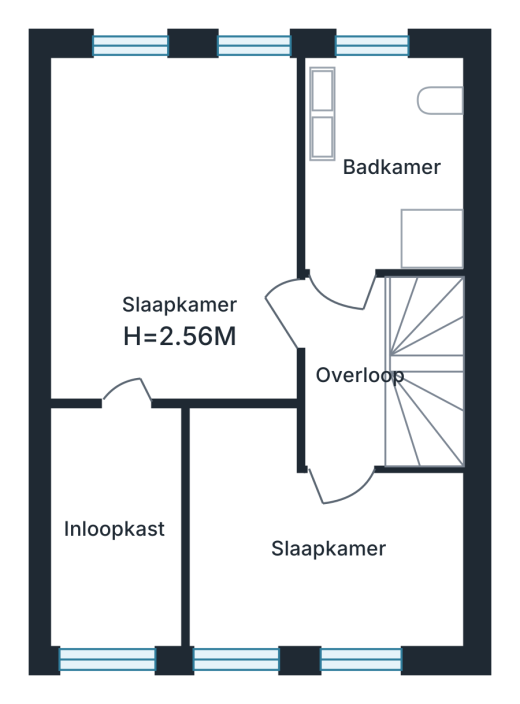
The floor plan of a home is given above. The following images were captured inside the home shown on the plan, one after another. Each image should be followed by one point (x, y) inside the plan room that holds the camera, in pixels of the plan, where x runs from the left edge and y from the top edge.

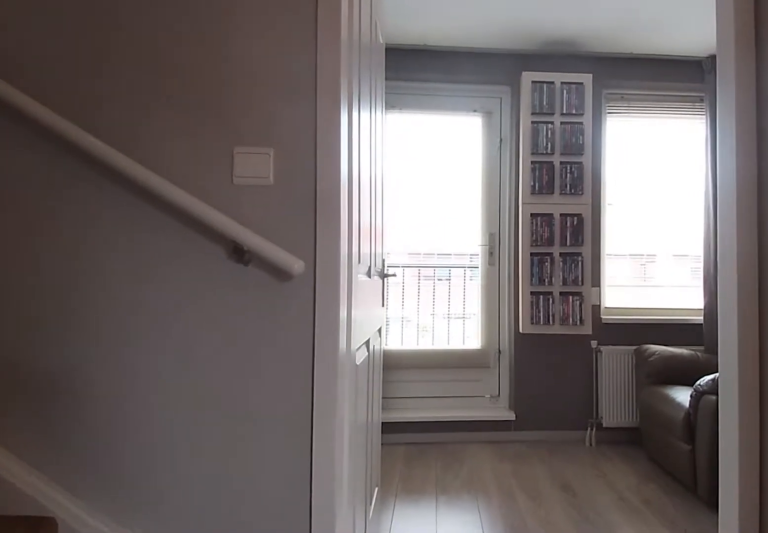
(344, 375)
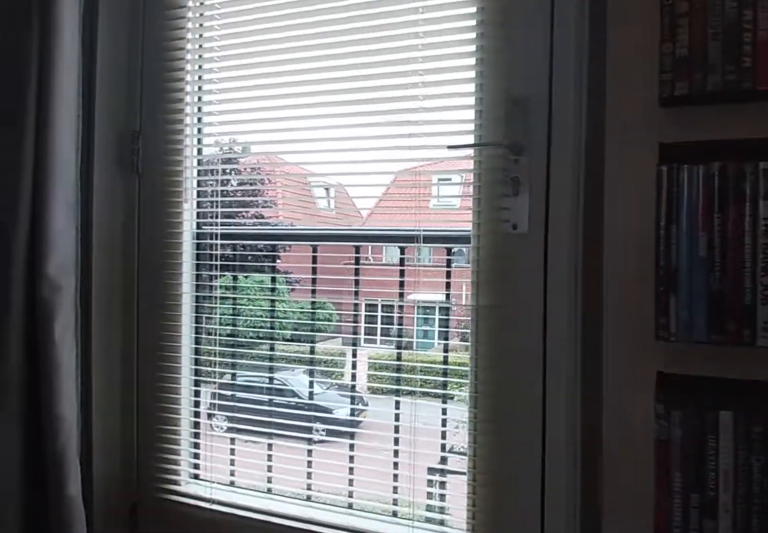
(338, 625)
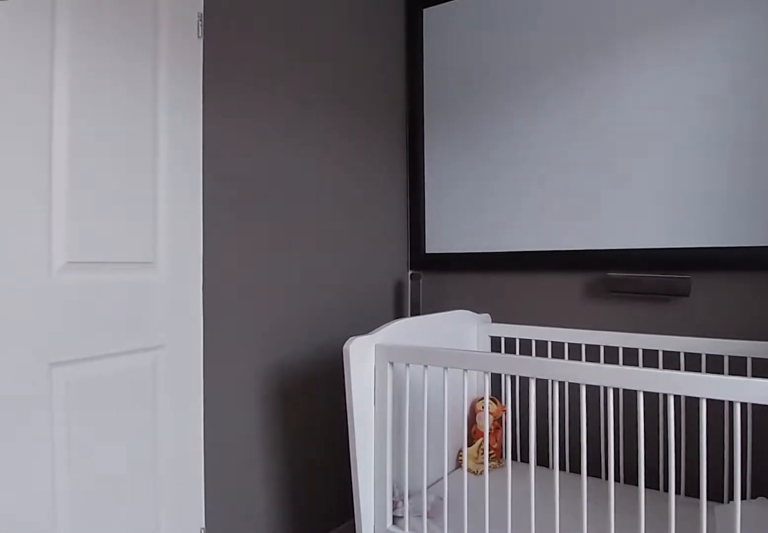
(338, 625)
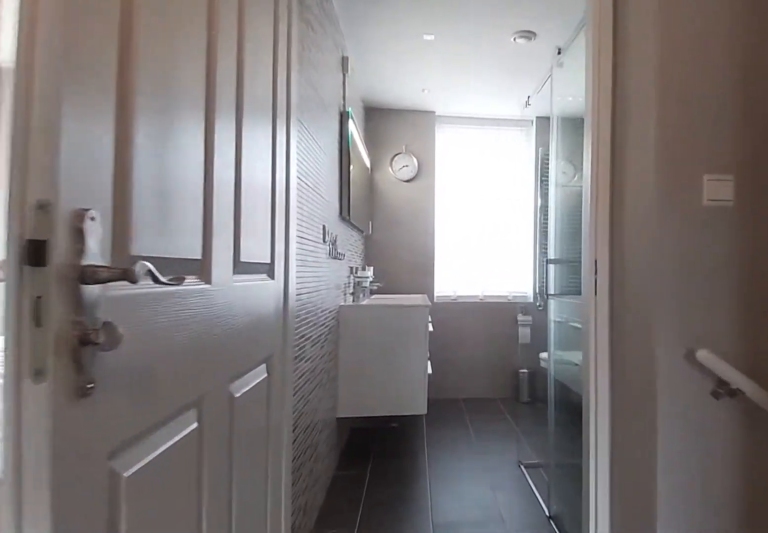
(344, 375)
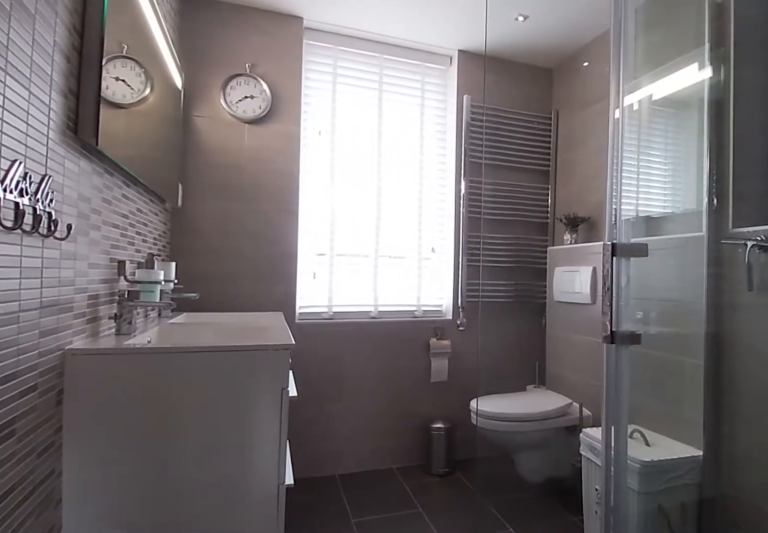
(384, 163)
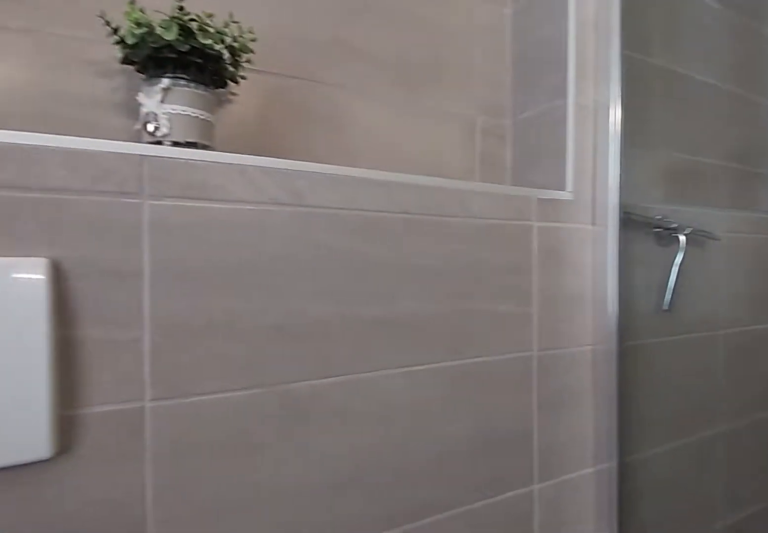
(384, 163)
